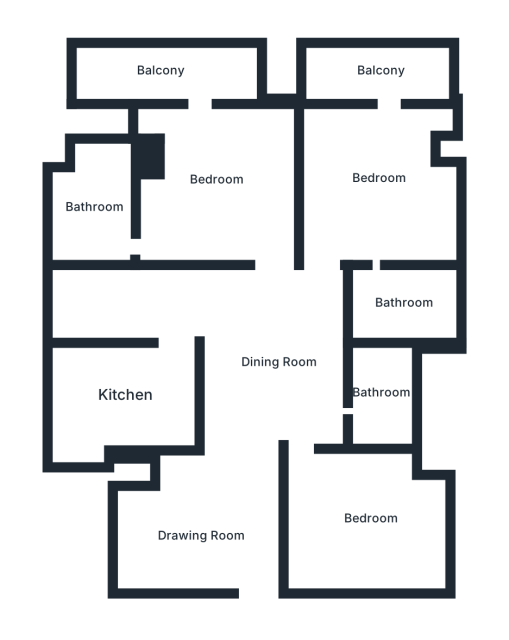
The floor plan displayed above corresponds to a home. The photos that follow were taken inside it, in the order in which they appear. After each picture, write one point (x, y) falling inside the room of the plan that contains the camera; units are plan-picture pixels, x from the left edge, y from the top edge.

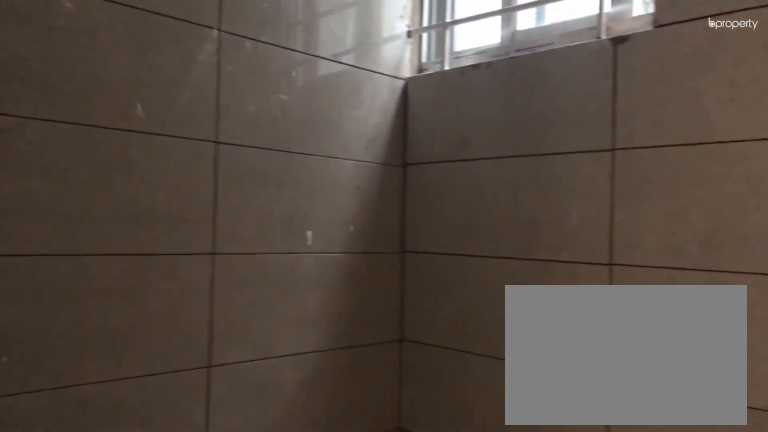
(379, 390)
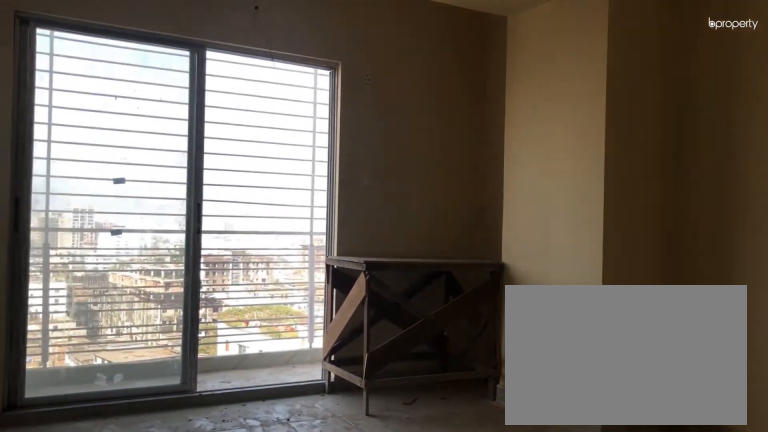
(379, 177)
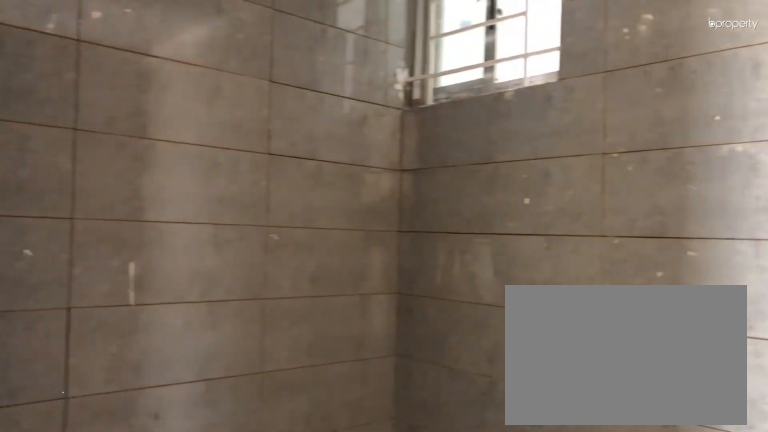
(402, 306)
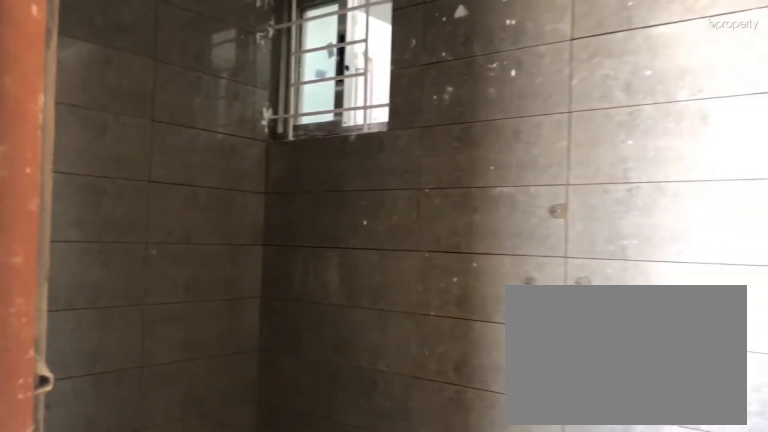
(402, 306)
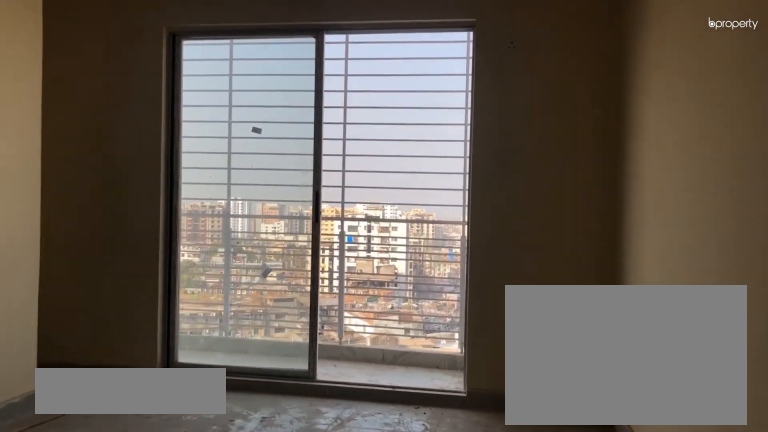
(217, 179)
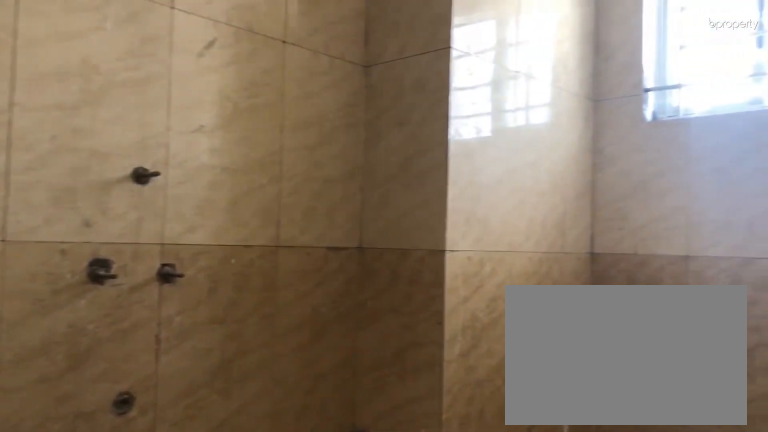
(94, 209)
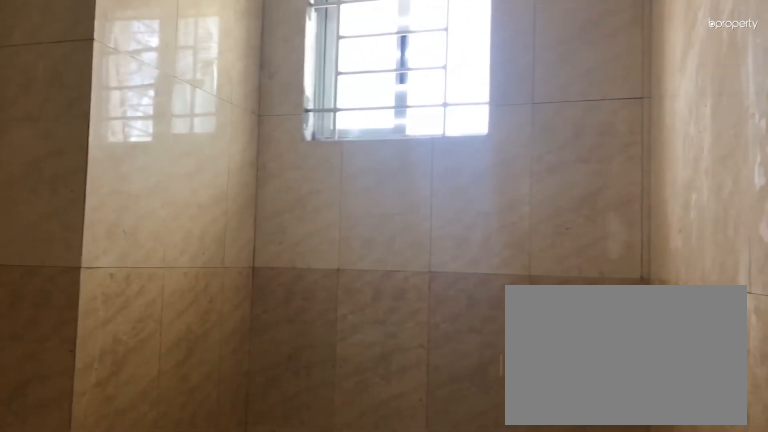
(94, 209)
